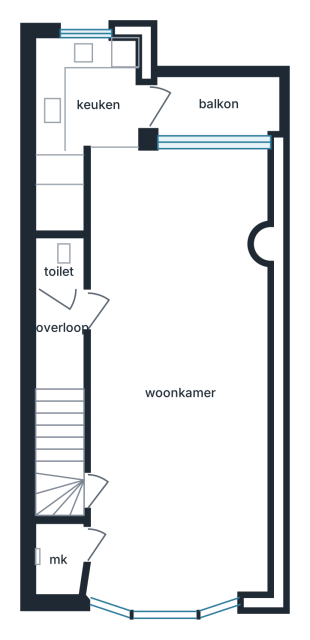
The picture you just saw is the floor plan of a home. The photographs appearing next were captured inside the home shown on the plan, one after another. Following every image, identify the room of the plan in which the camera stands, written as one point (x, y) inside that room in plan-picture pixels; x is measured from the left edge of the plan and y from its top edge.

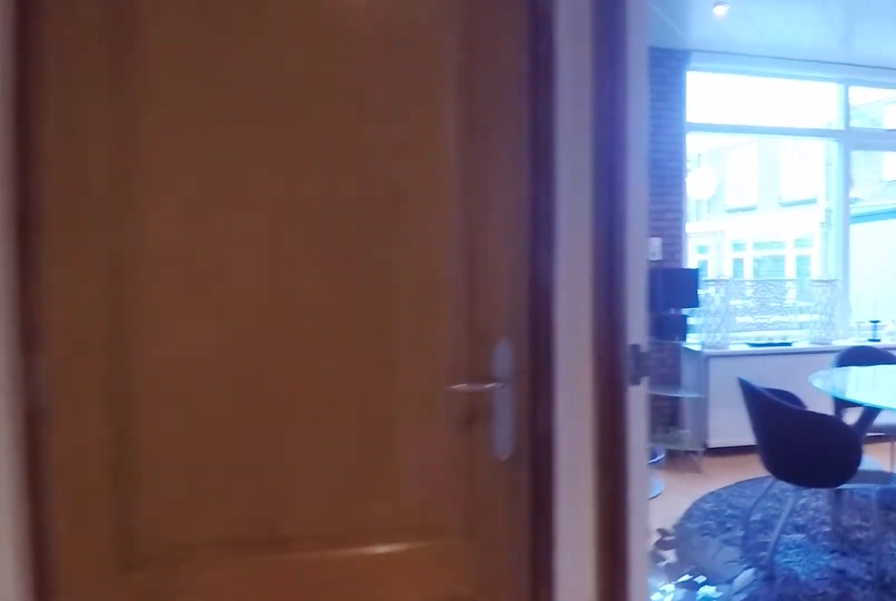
(59, 338)
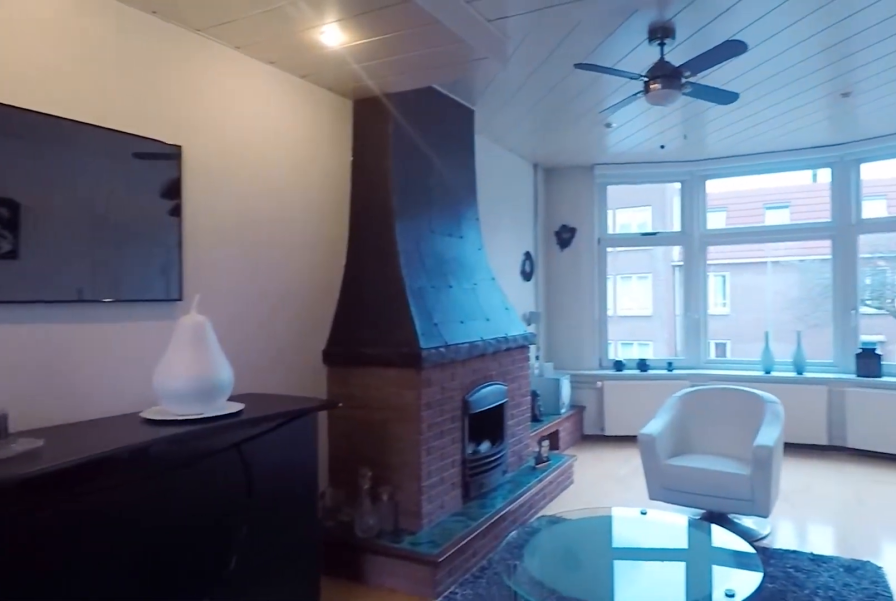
(171, 382)
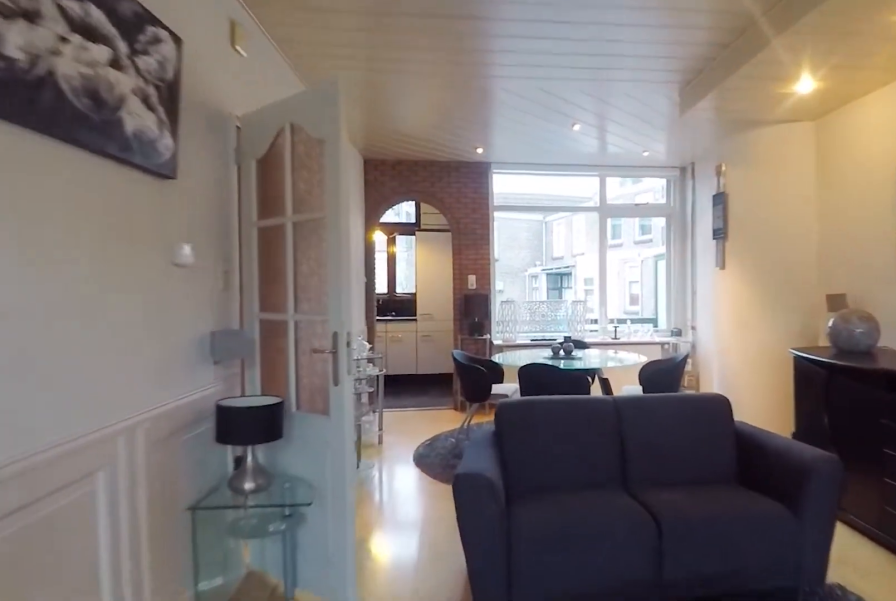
(171, 382)
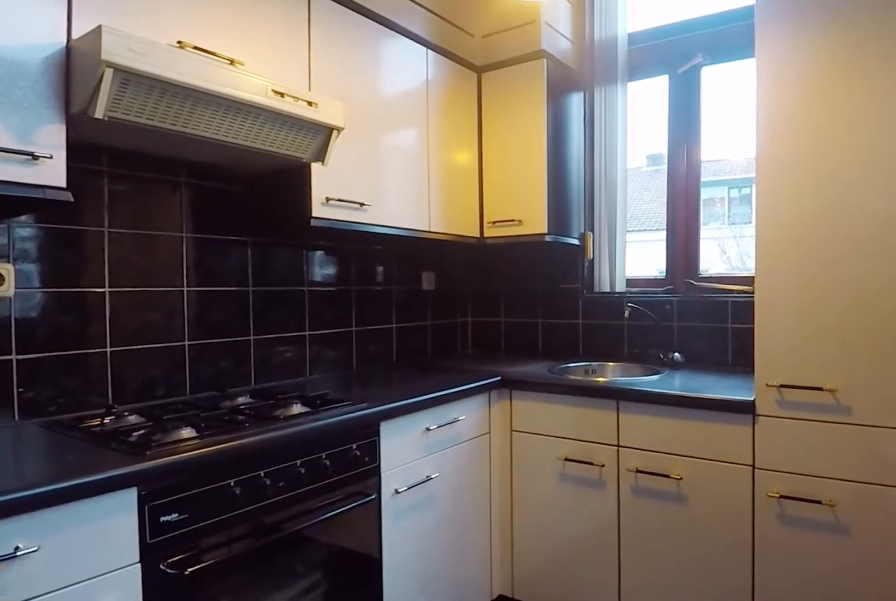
(81, 117)
